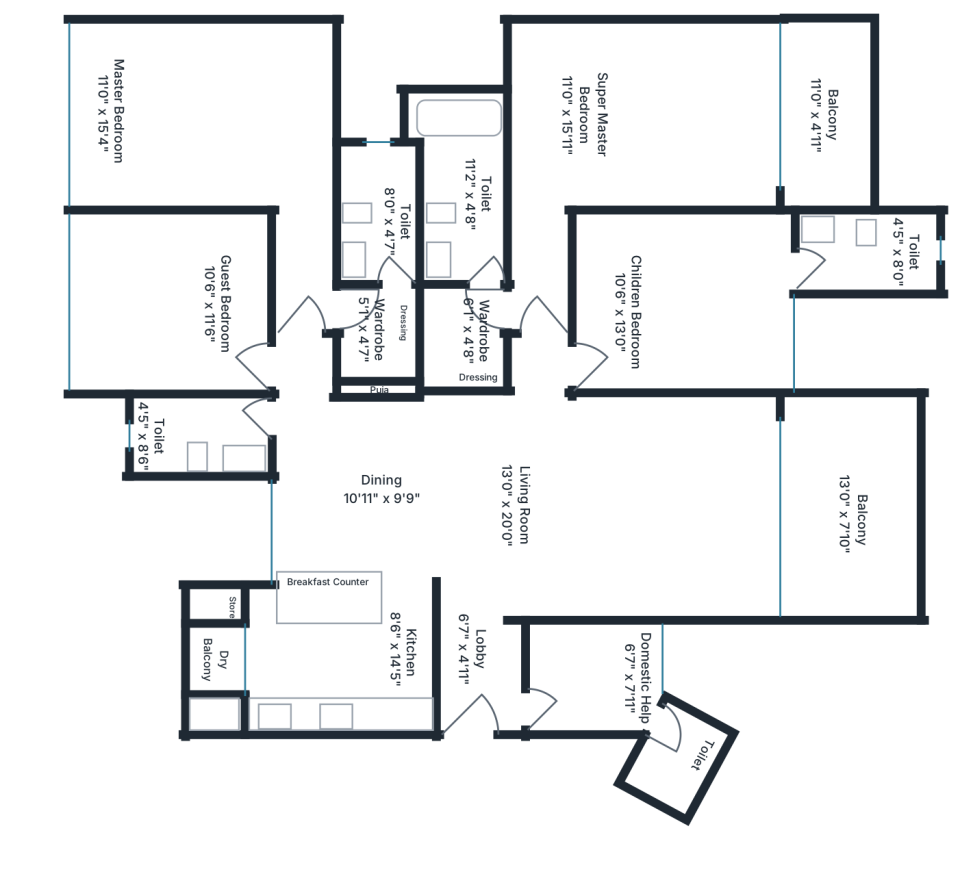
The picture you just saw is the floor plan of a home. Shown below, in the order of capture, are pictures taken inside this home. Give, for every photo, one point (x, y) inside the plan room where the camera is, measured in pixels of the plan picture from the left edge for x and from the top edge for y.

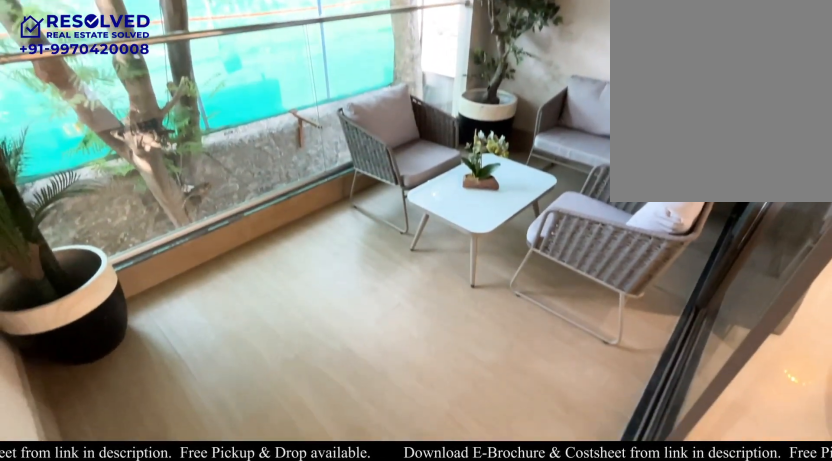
(850, 506)
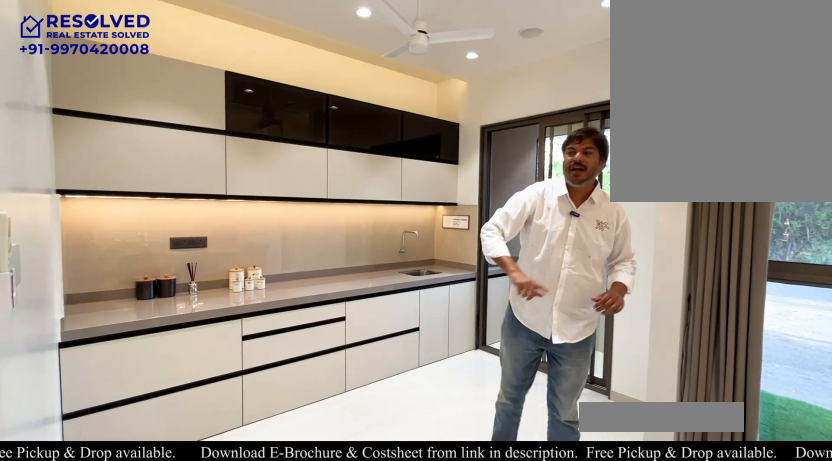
(341, 661)
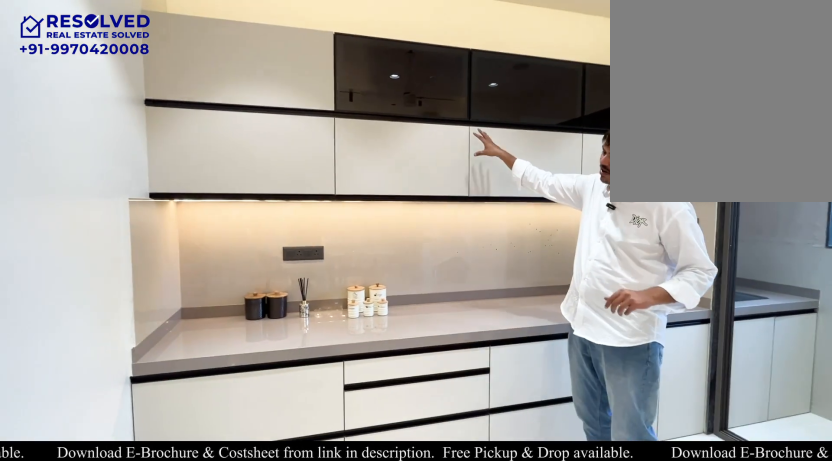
(341, 660)
